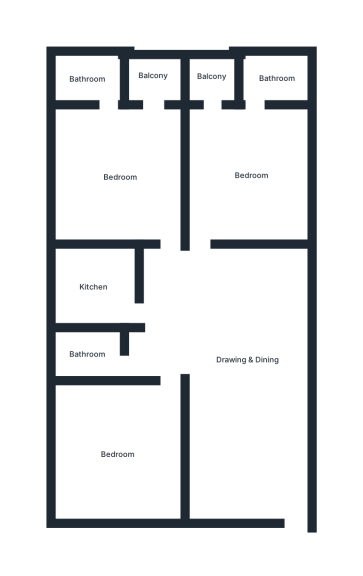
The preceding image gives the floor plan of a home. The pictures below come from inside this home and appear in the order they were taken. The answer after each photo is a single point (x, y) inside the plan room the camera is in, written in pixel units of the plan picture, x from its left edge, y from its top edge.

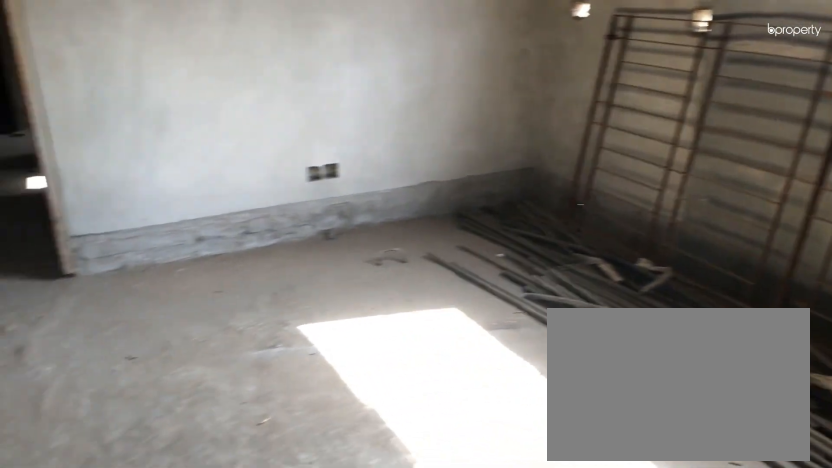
(122, 176)
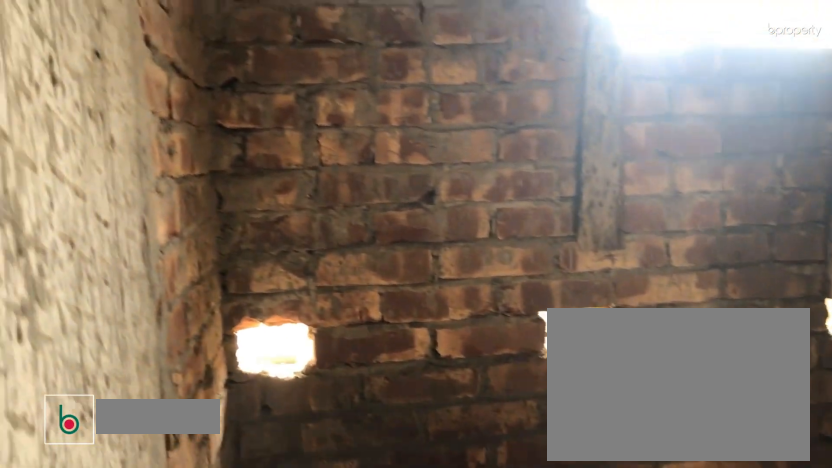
(88, 79)
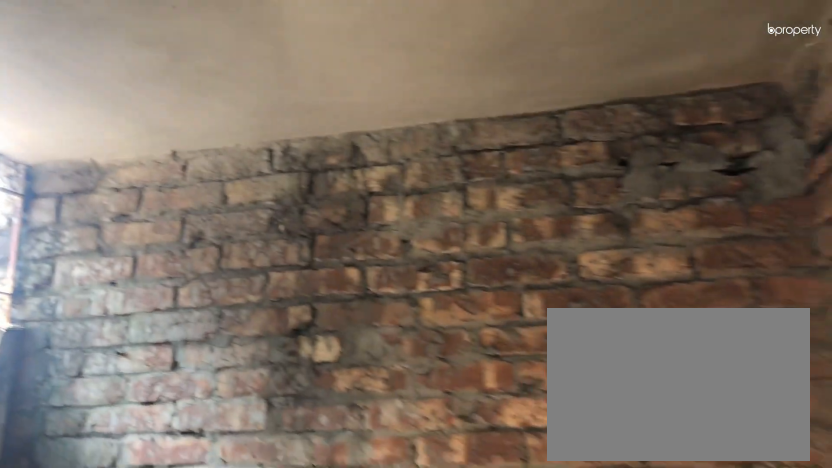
(88, 79)
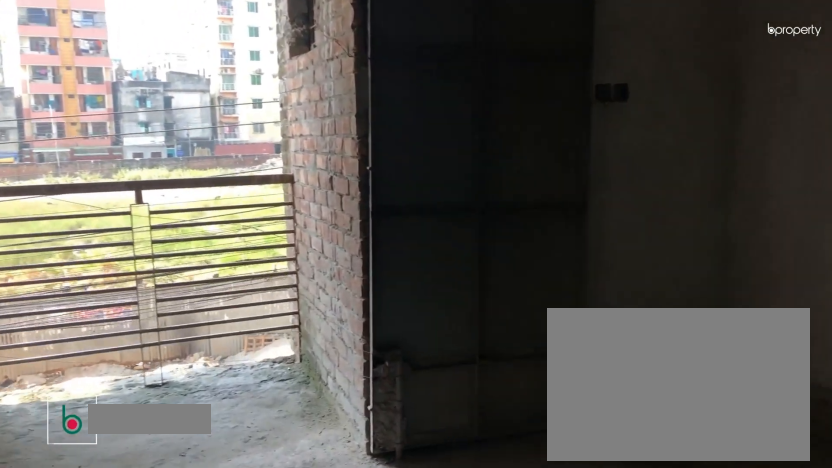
(251, 176)
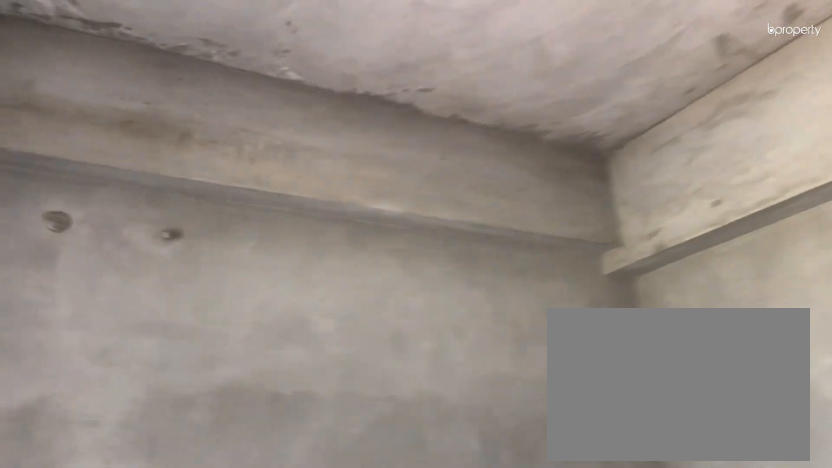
(251, 176)
